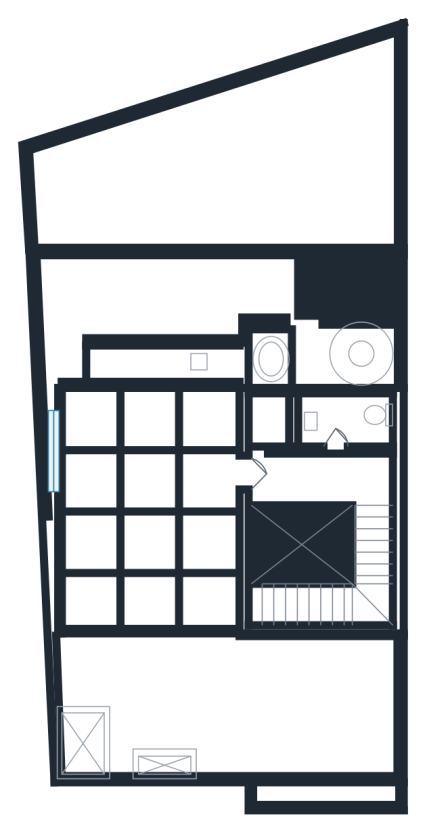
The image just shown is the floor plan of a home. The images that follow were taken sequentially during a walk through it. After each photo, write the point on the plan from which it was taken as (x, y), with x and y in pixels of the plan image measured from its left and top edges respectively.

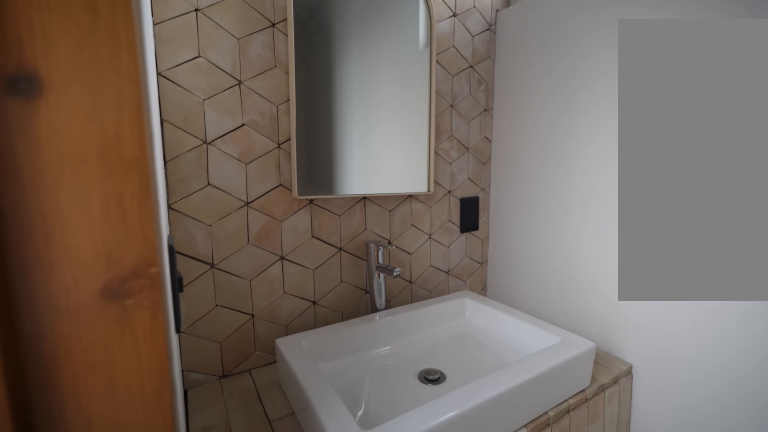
(332, 427)
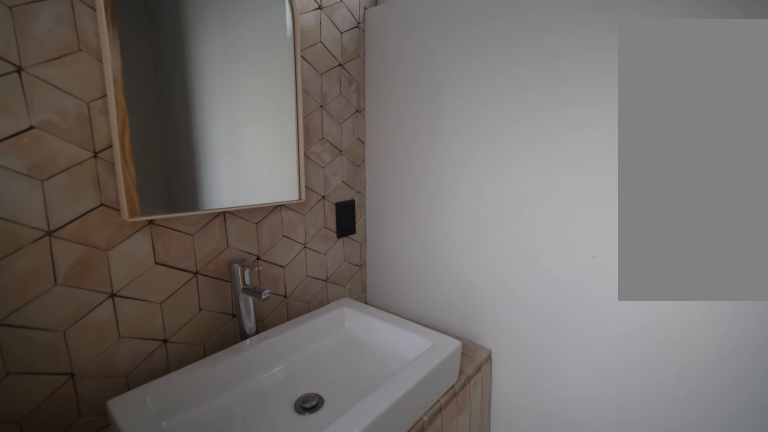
(332, 448)
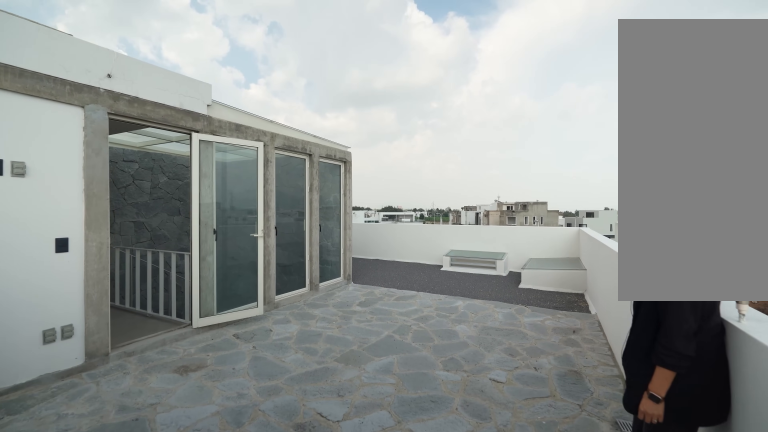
(93, 421)
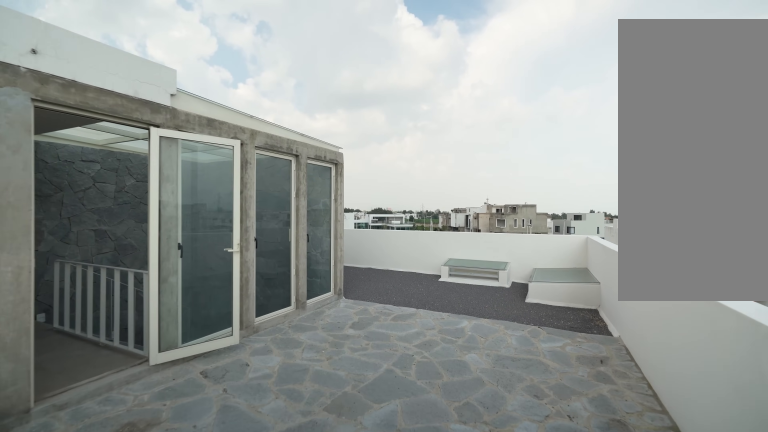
(86, 428)
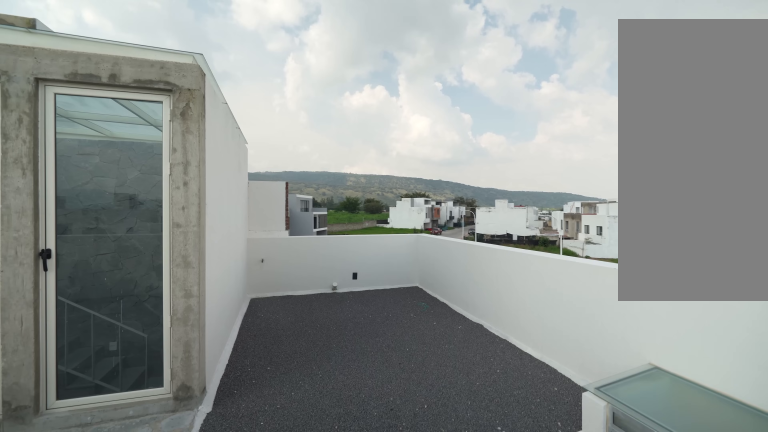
(68, 637)
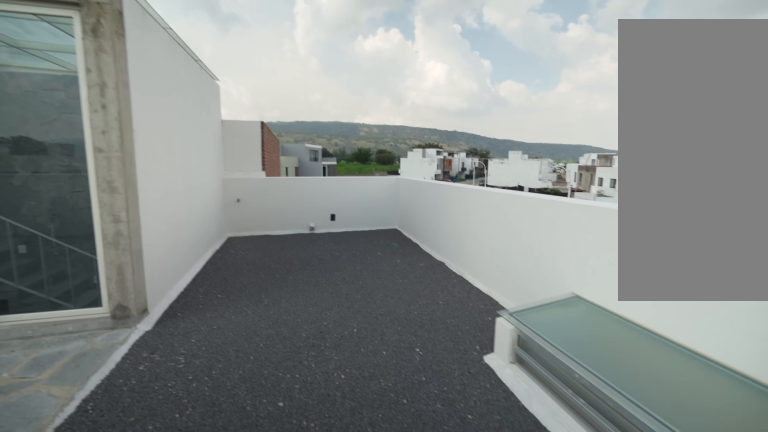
(67, 654)
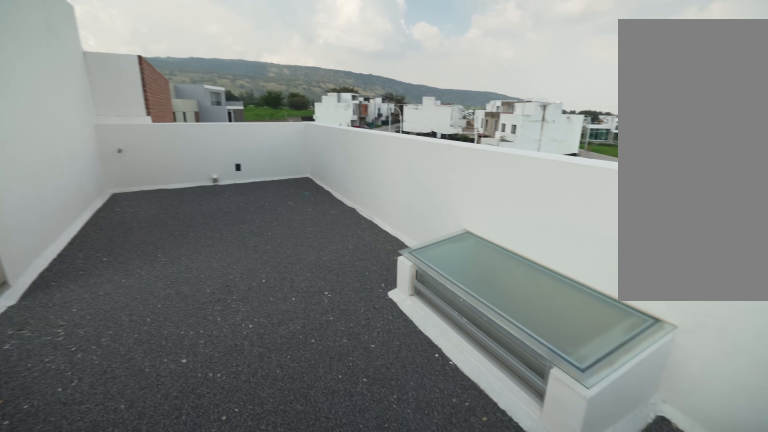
(67, 654)
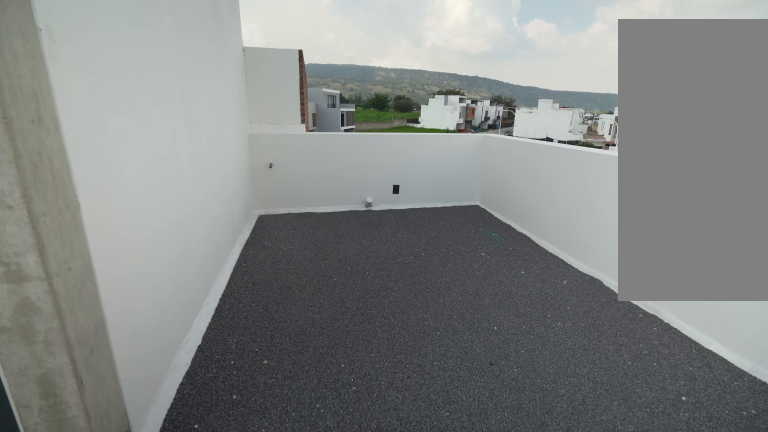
(152, 646)
